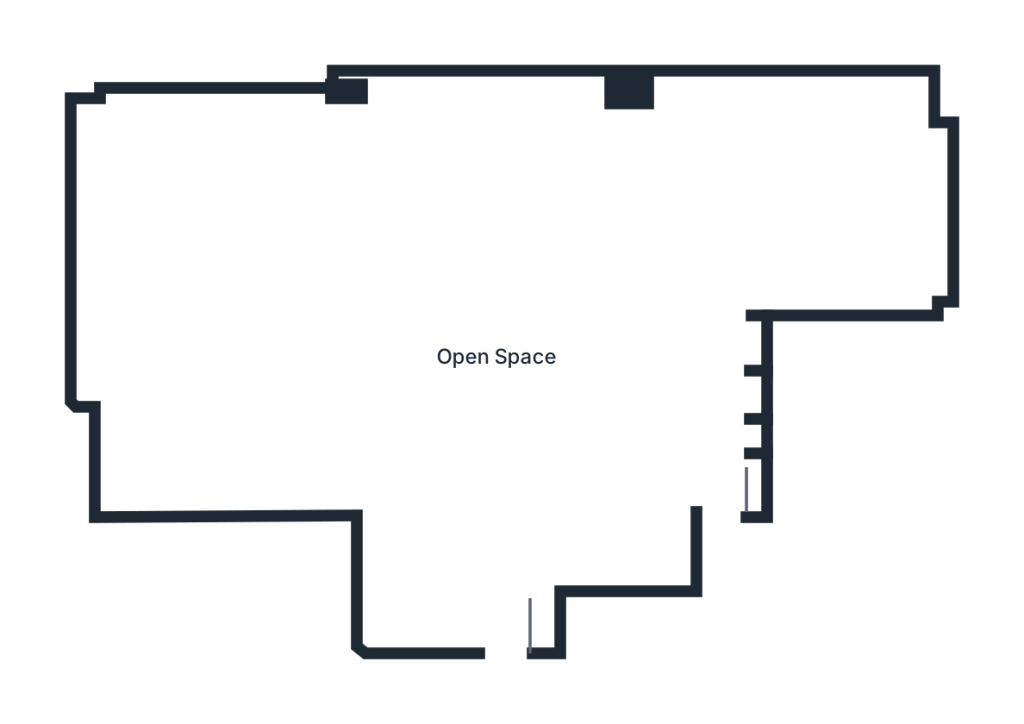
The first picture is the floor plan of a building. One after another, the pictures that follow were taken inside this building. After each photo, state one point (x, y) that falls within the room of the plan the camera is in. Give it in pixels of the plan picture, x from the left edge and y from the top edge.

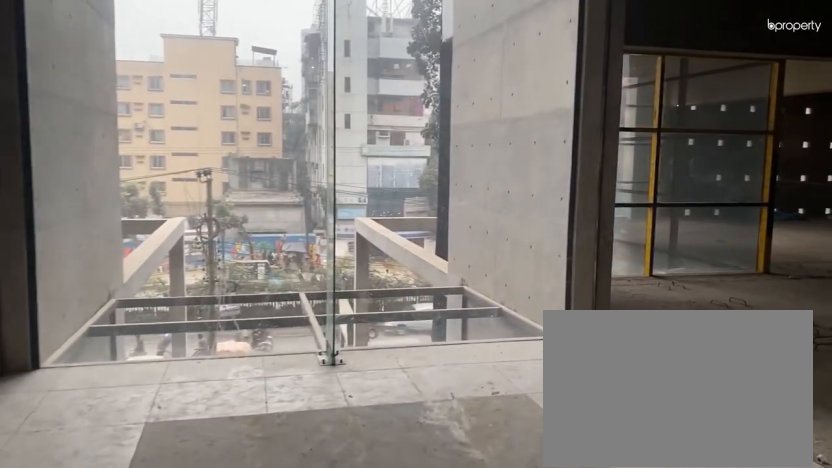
(511, 615)
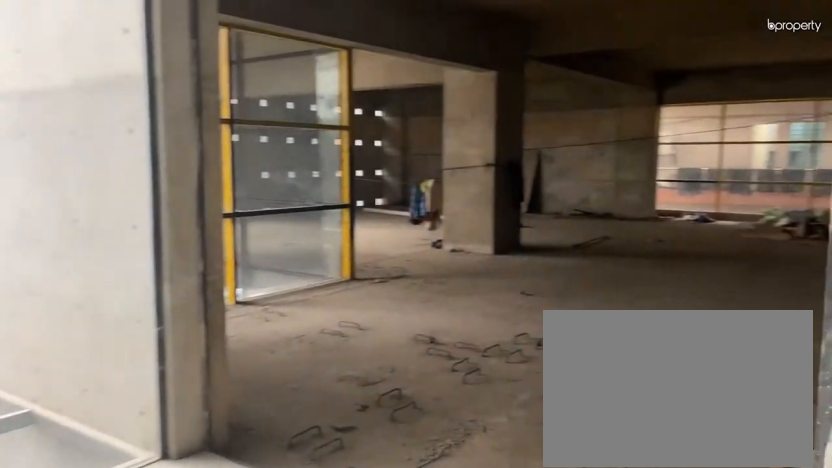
(511, 615)
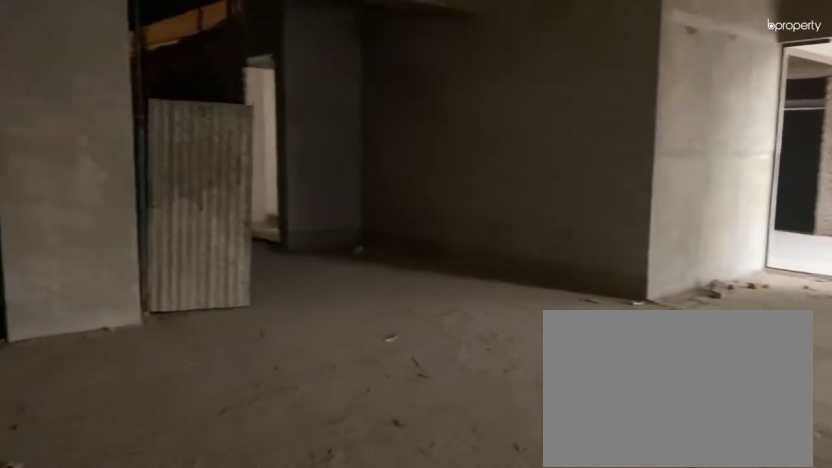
(510, 384)
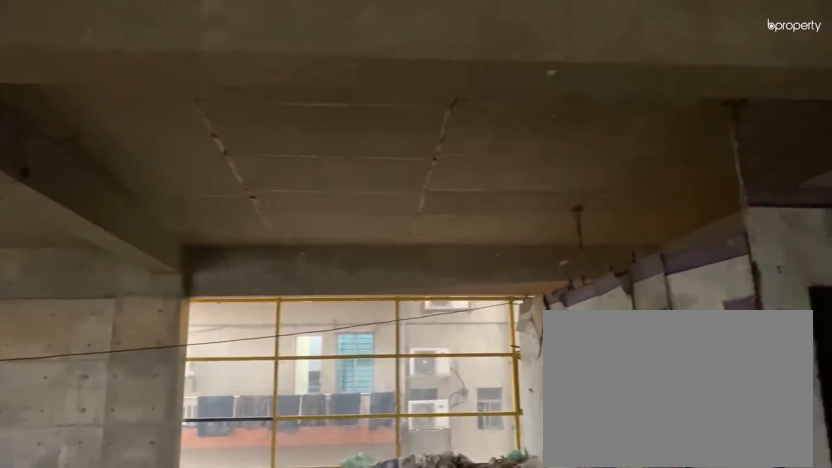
(511, 385)
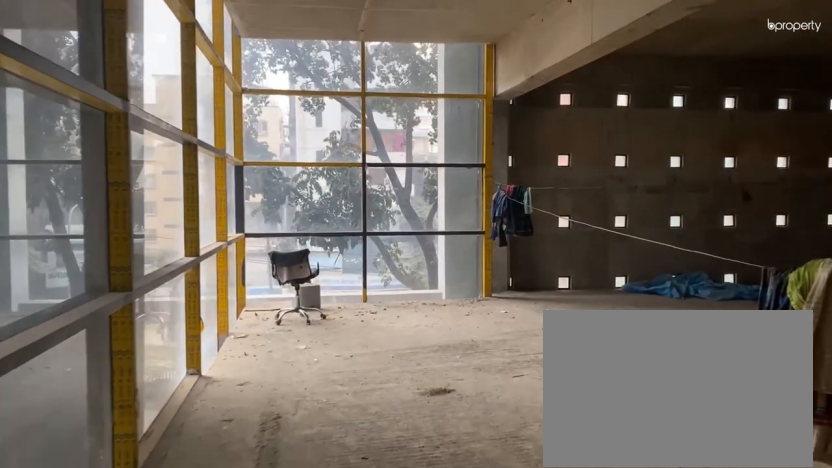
(296, 464)
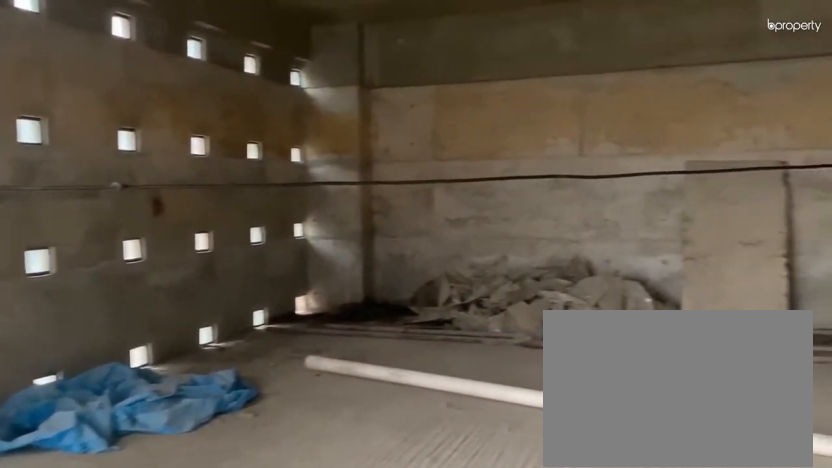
(156, 260)
